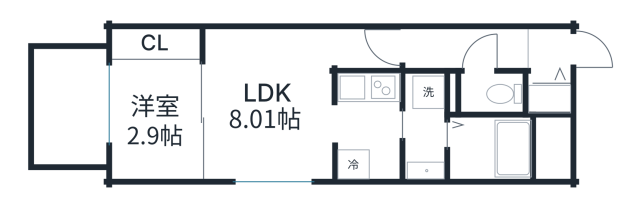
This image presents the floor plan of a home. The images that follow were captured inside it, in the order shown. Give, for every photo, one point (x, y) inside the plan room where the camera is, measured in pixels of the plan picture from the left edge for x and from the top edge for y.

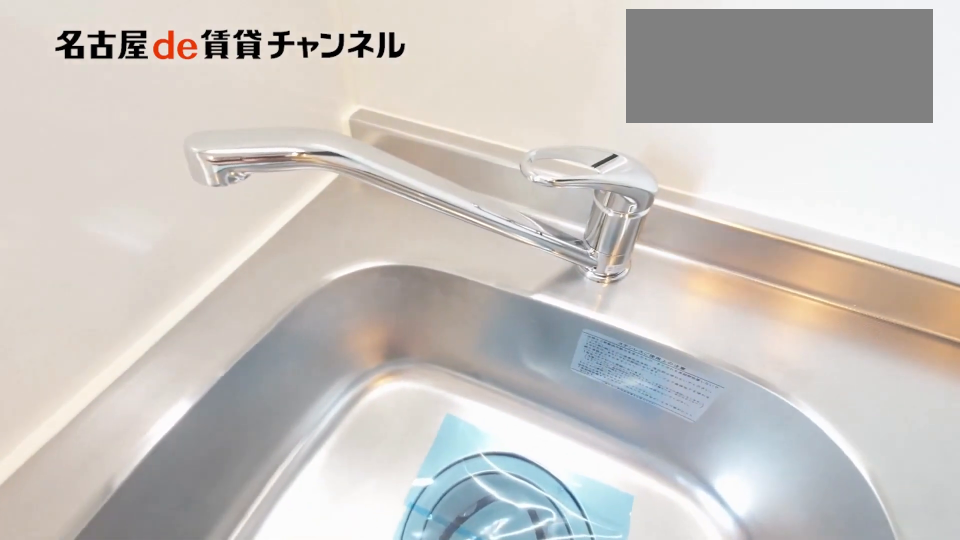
(368, 127)
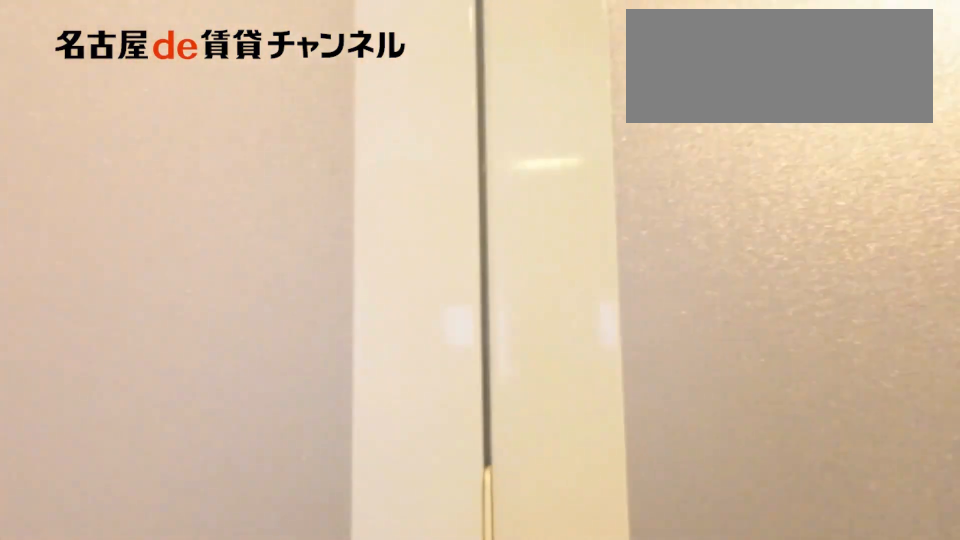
(424, 94)
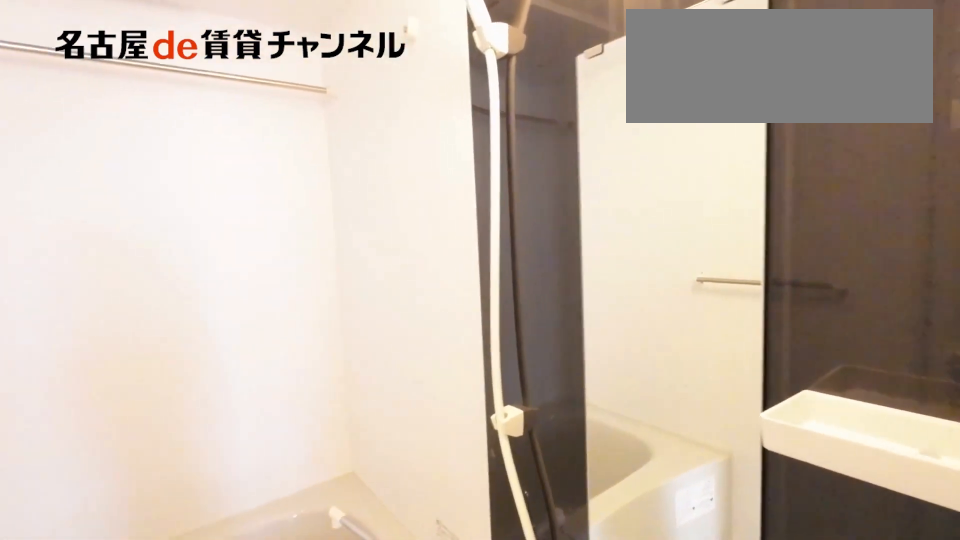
(491, 152)
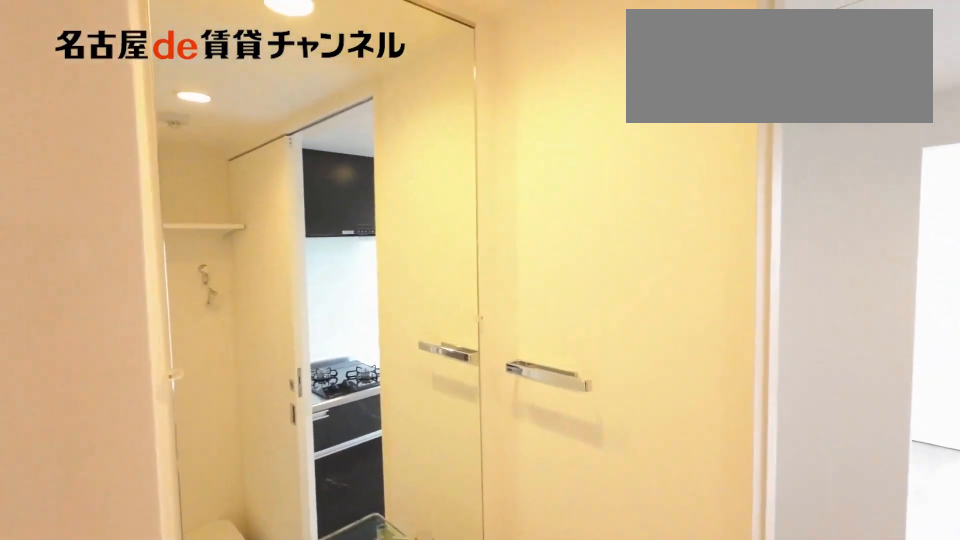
(426, 165)
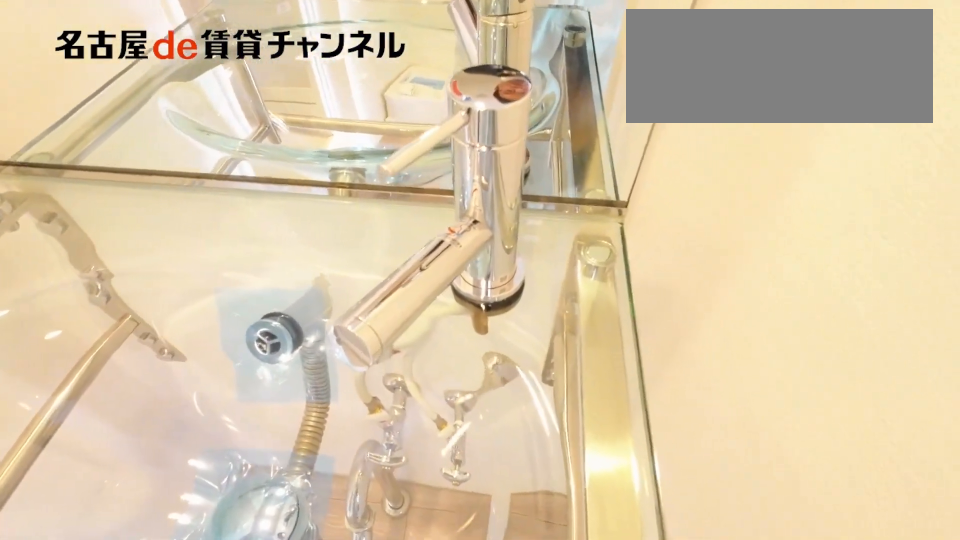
(426, 165)
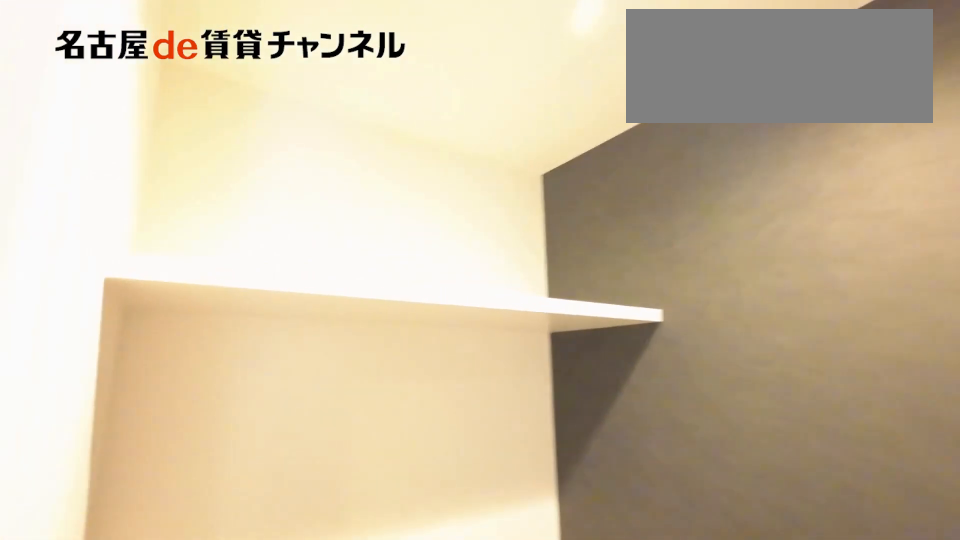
(487, 96)
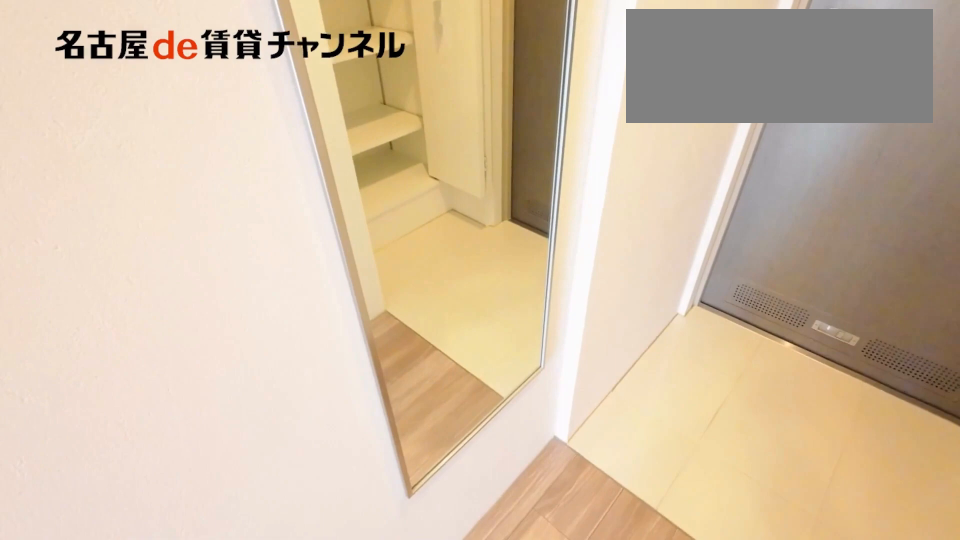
(551, 70)
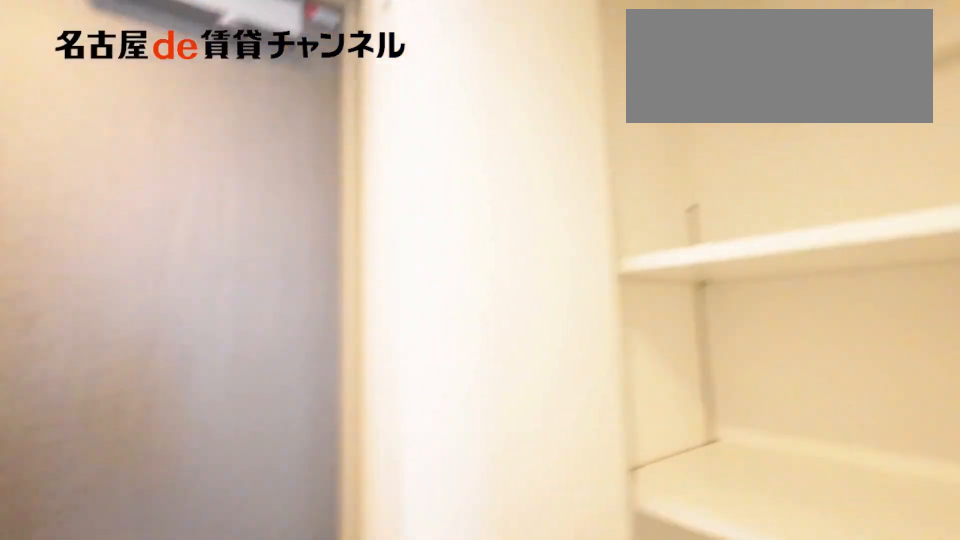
(551, 70)
